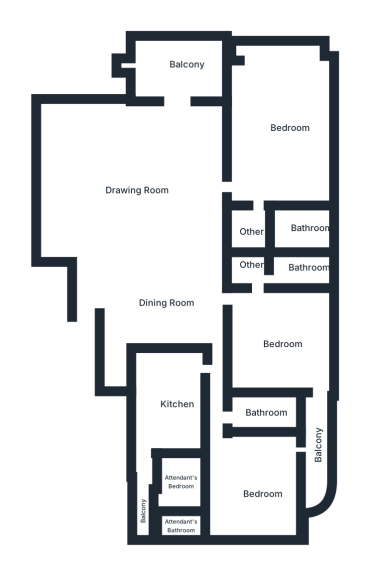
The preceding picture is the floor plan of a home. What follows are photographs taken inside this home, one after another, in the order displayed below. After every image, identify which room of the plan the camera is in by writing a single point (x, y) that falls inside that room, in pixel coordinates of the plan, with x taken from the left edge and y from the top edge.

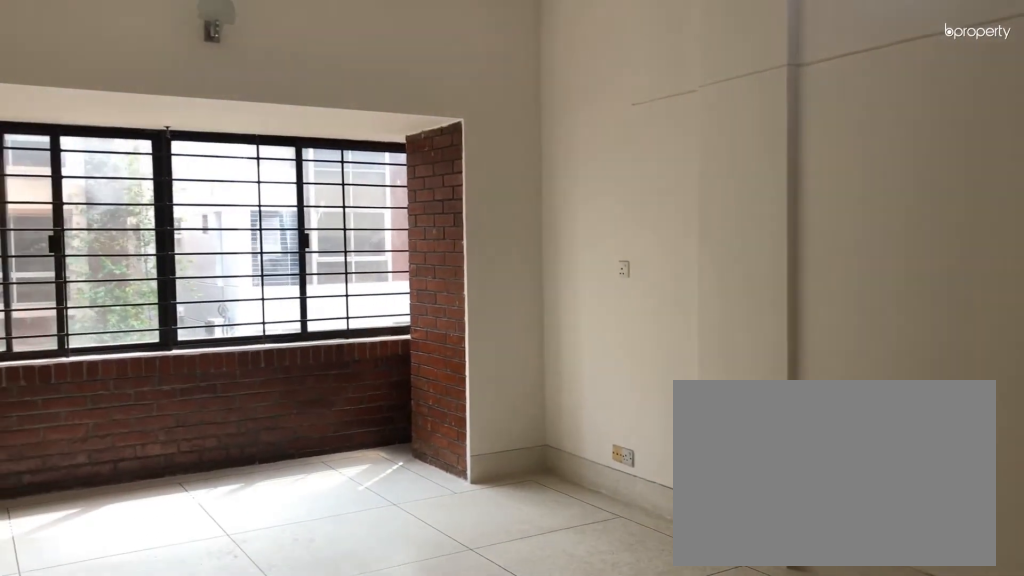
(278, 116)
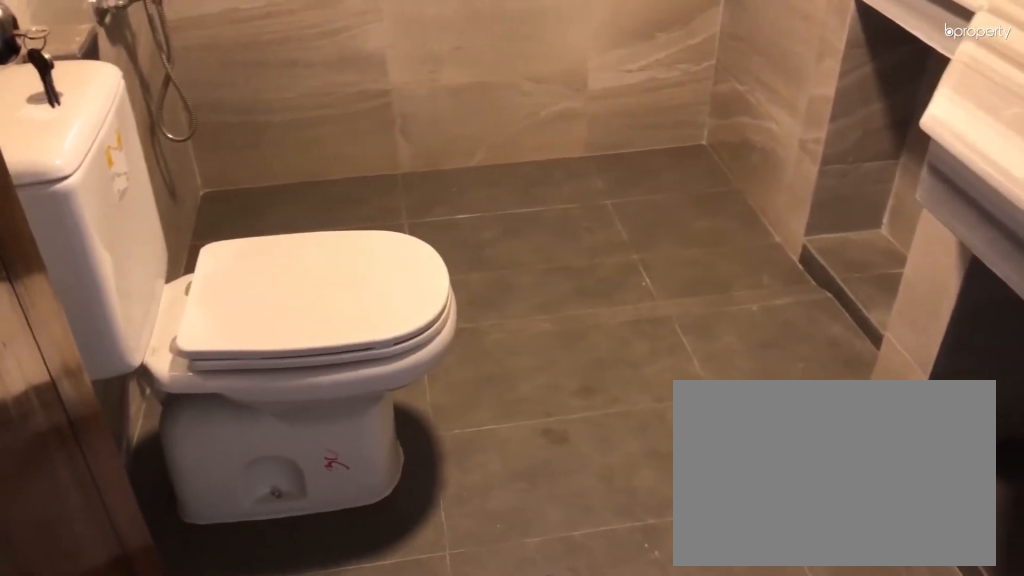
(282, 228)
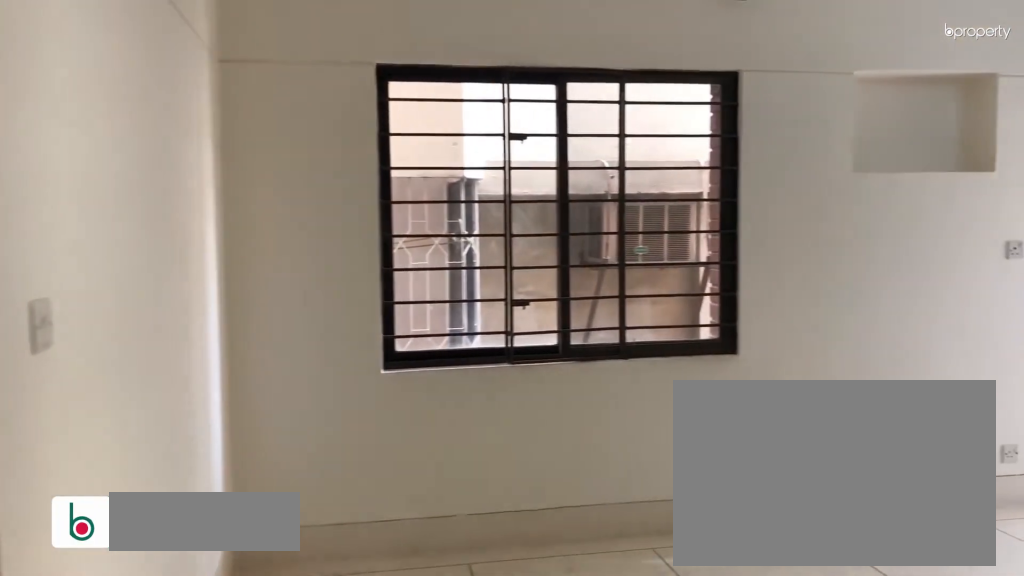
(284, 342)
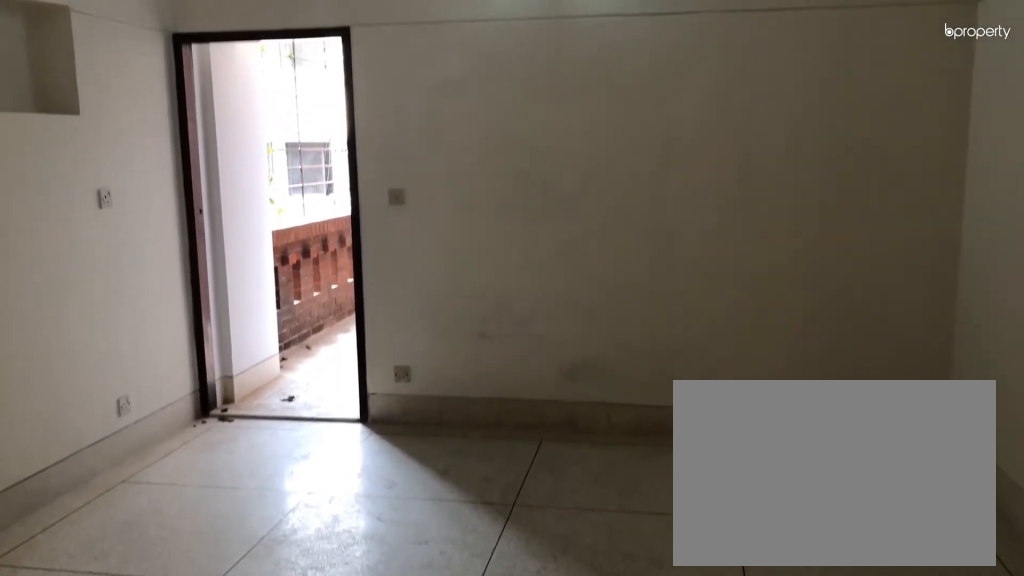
(284, 342)
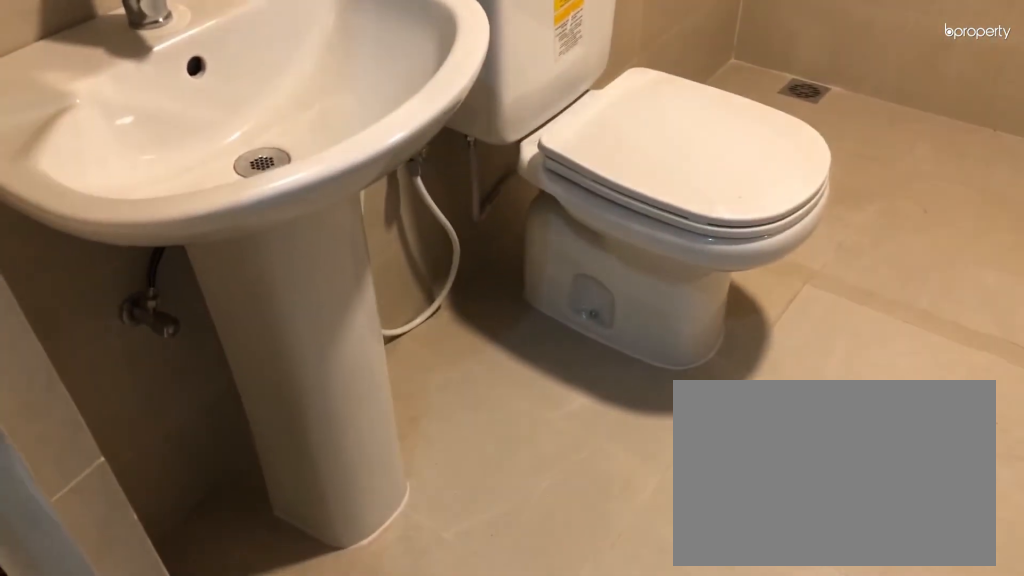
(302, 268)
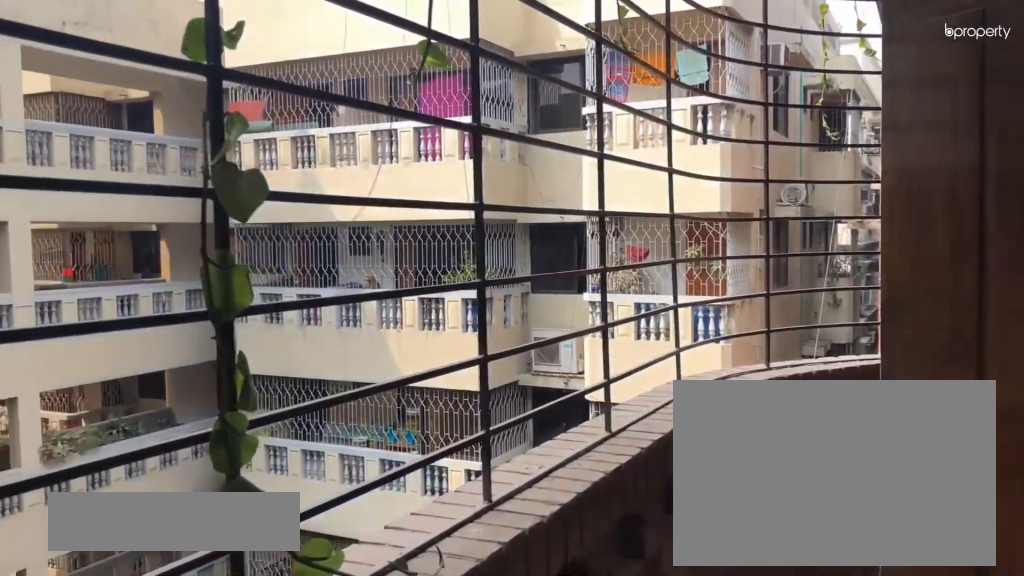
(314, 441)
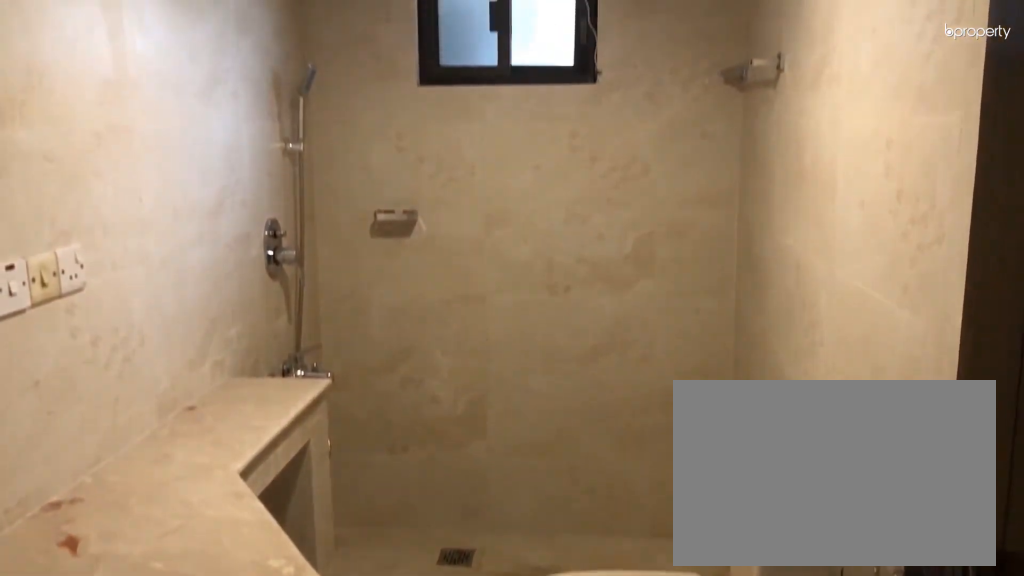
(261, 412)
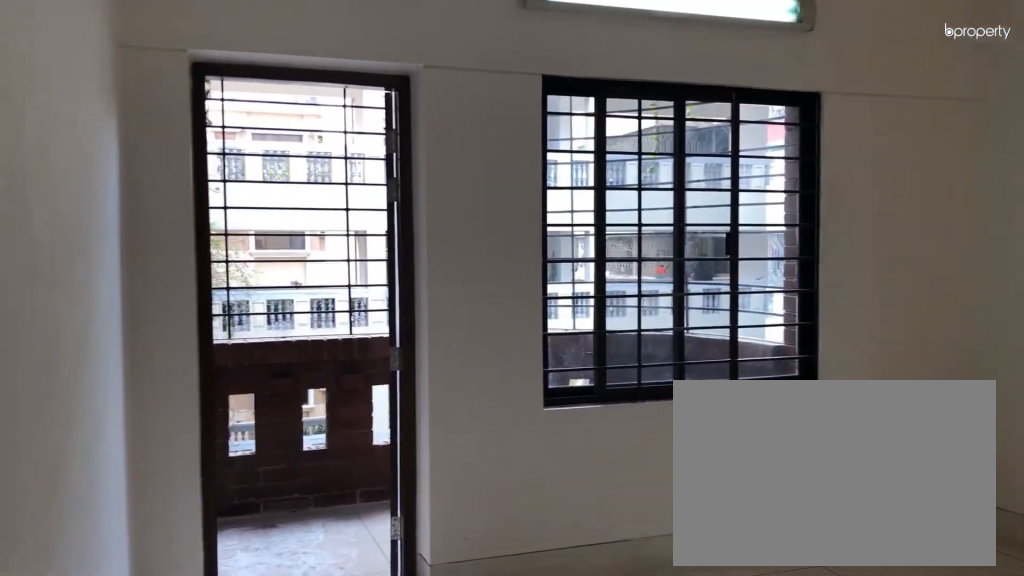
(254, 483)
